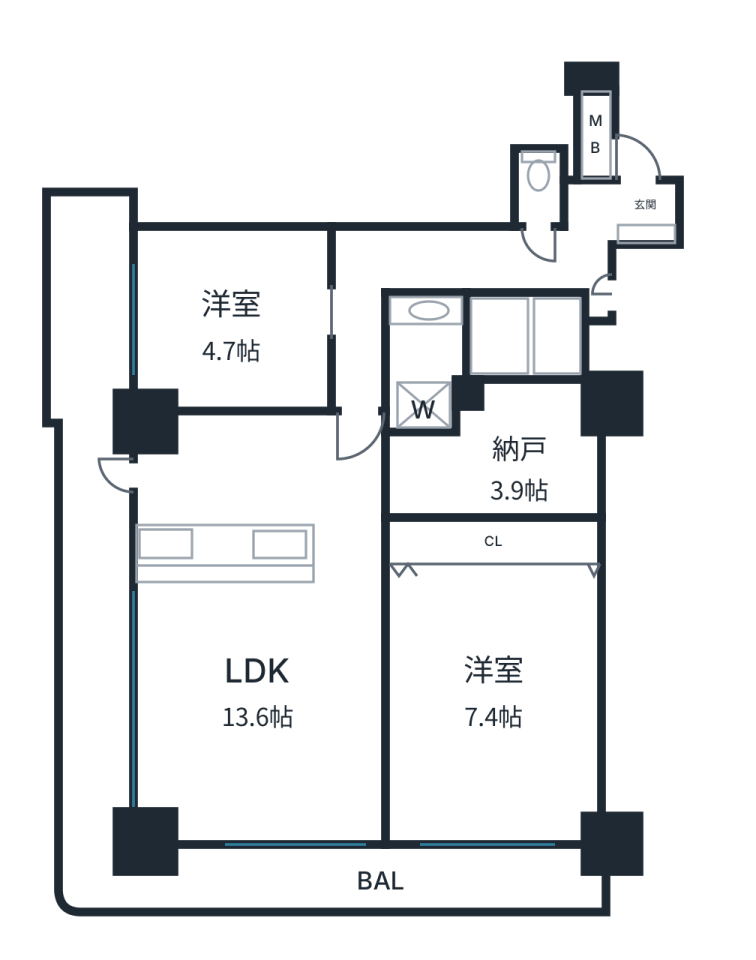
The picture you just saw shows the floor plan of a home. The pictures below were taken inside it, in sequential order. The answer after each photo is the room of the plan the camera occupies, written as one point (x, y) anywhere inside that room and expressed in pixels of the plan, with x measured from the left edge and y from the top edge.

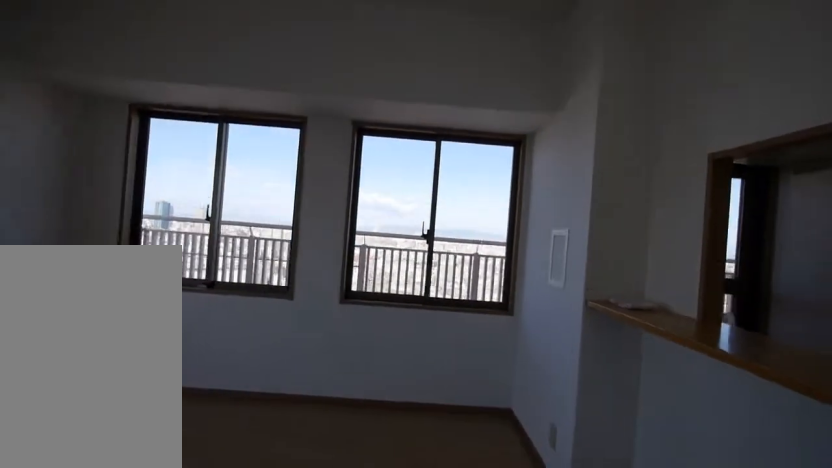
(260, 704)
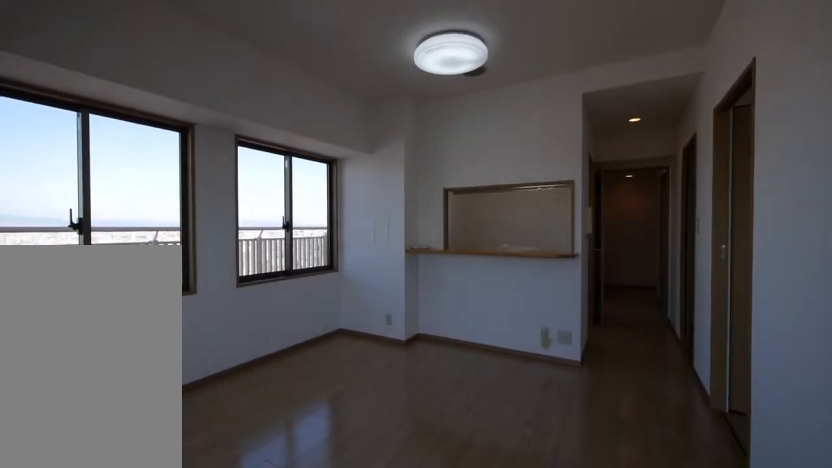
(261, 705)
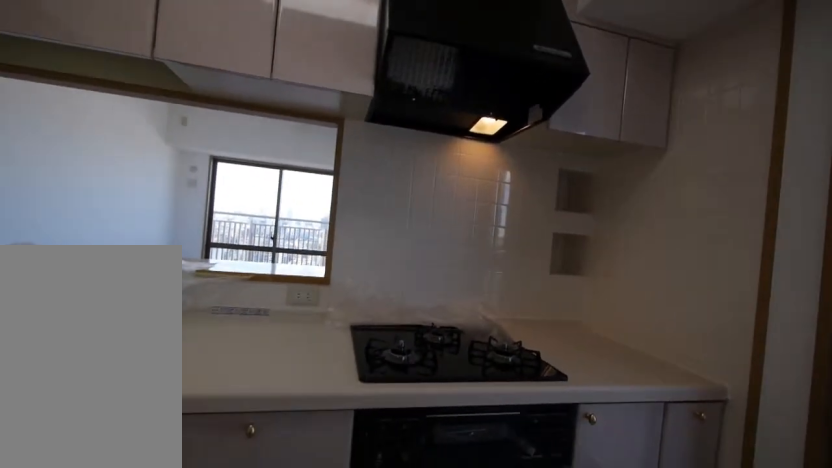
(261, 489)
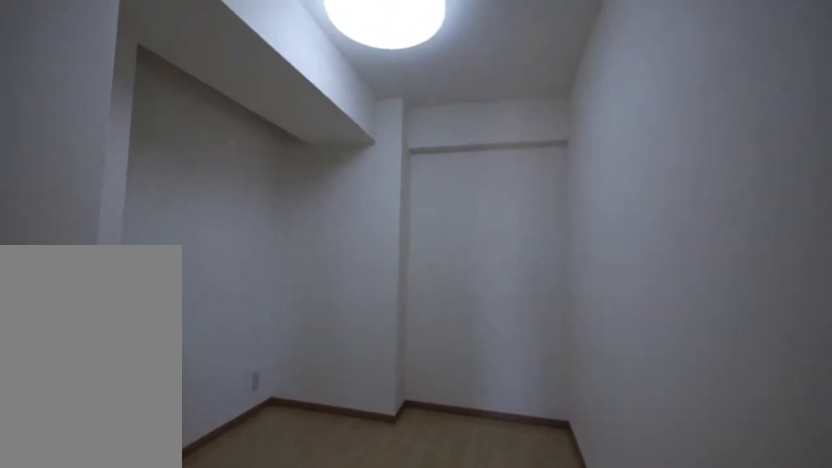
(472, 488)
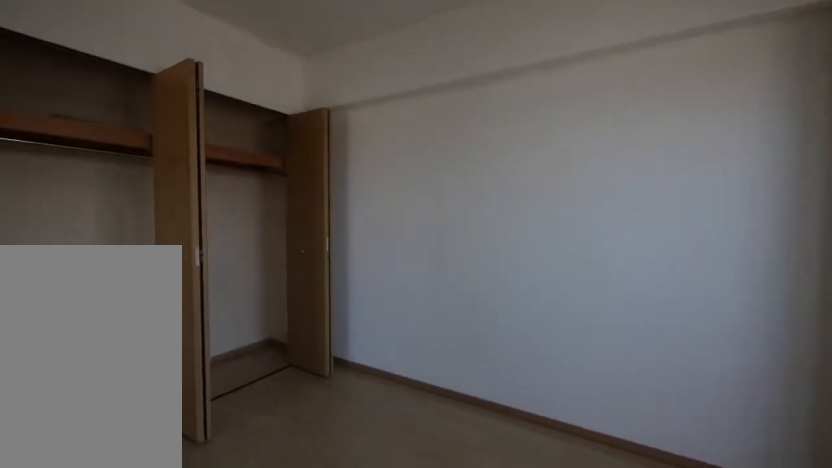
(473, 687)
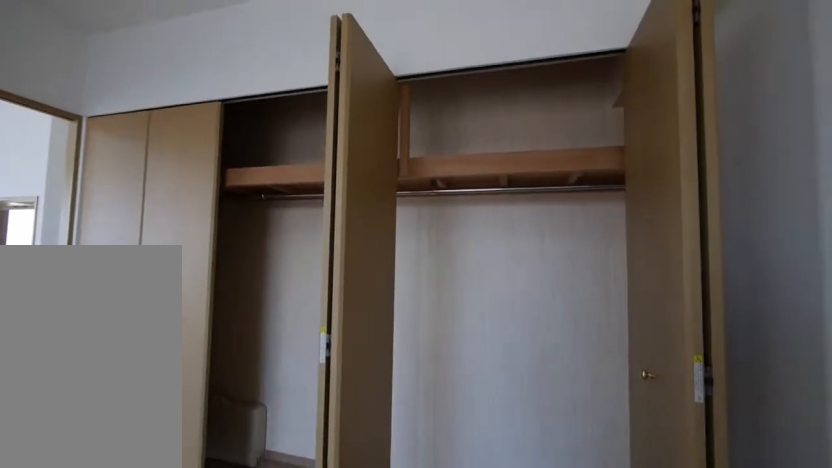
(473, 687)
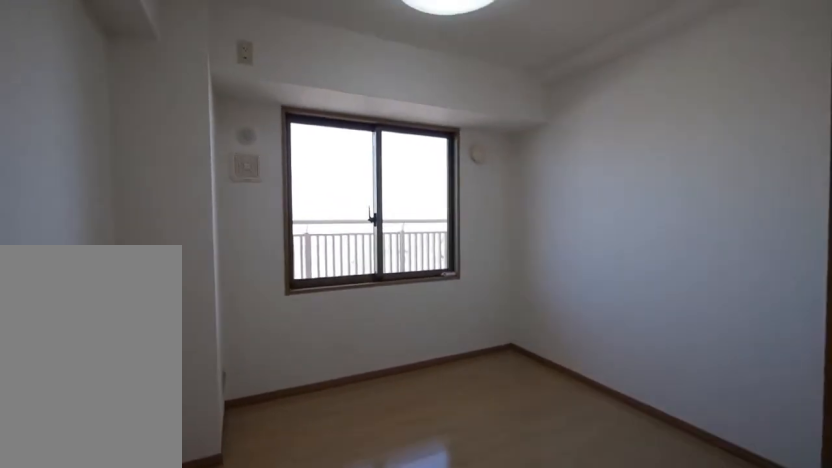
(261, 330)
